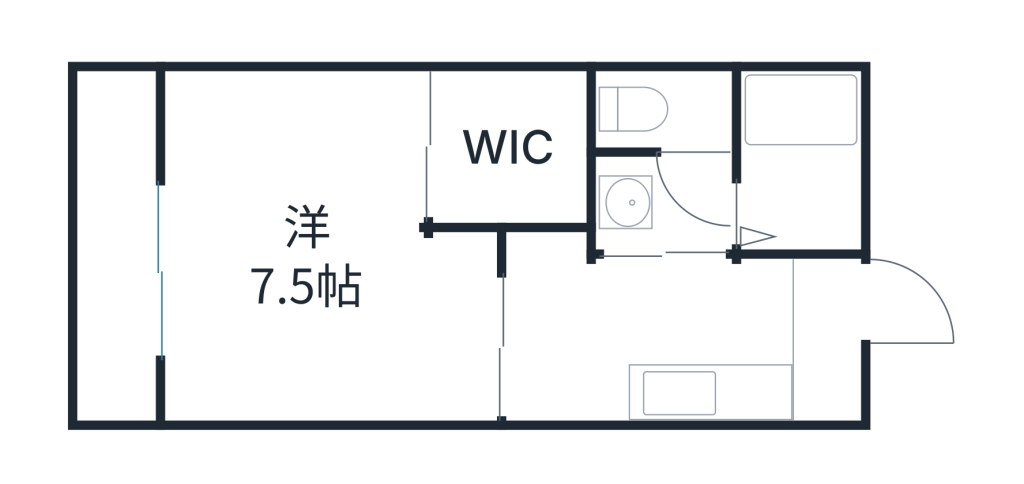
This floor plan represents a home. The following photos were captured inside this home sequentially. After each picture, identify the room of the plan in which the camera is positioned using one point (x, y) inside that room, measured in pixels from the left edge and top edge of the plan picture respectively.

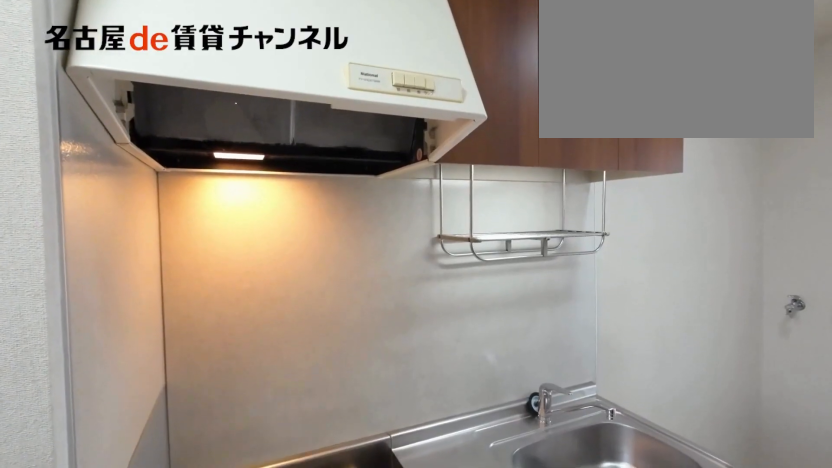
(707, 395)
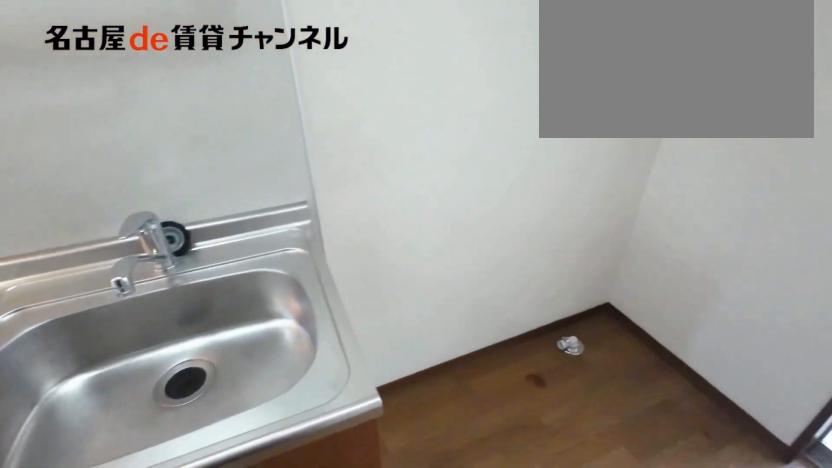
(708, 395)
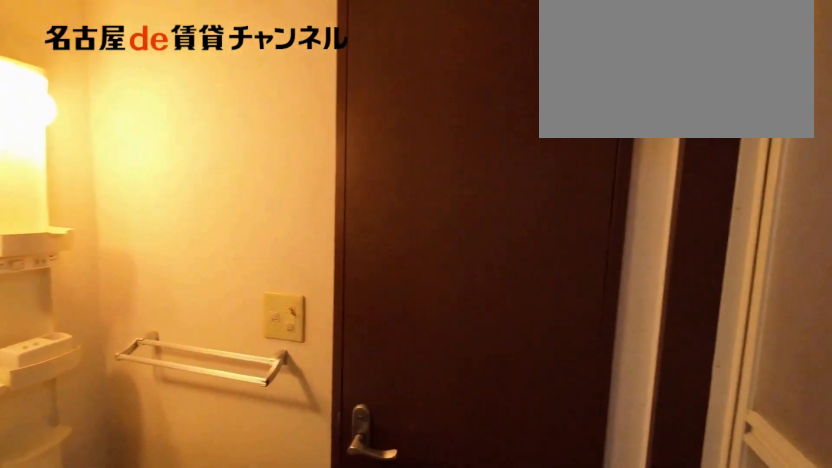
(668, 206)
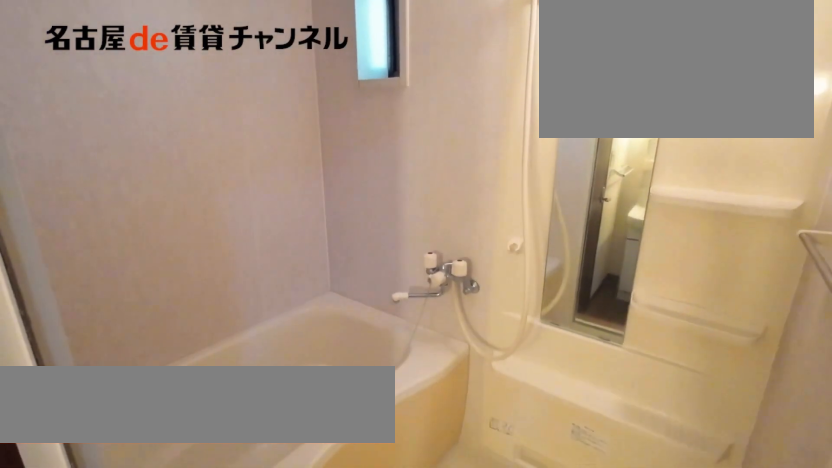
(802, 163)
